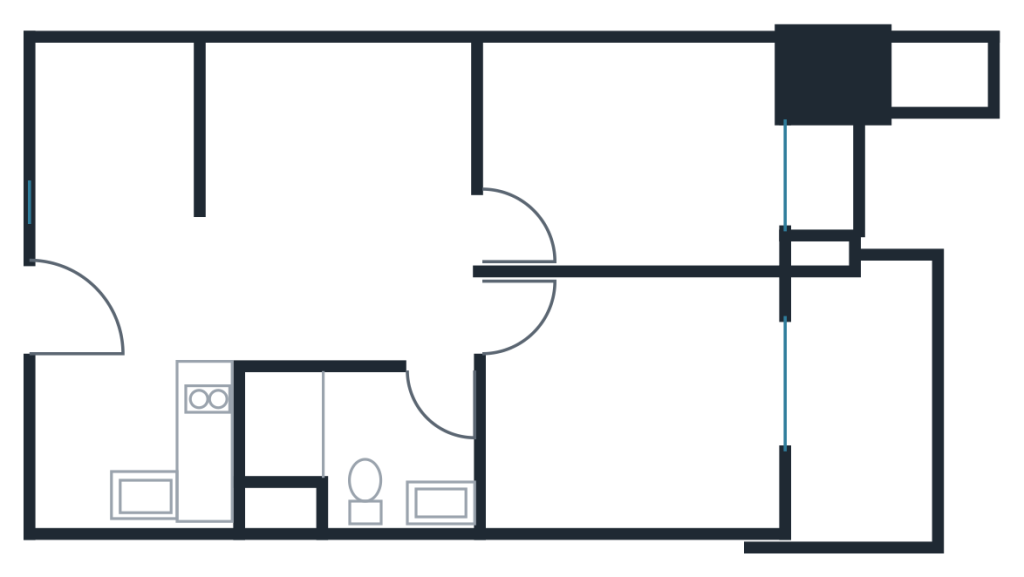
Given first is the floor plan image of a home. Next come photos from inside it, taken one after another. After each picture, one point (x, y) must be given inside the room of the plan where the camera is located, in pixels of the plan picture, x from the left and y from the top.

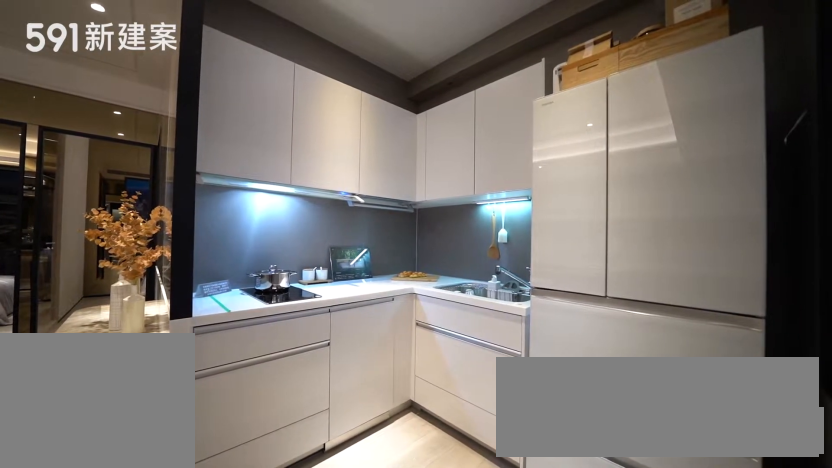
(137, 450)
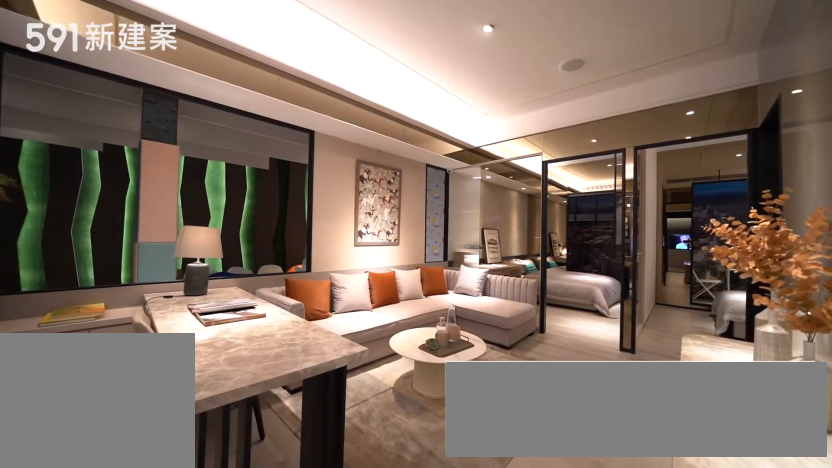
(265, 199)
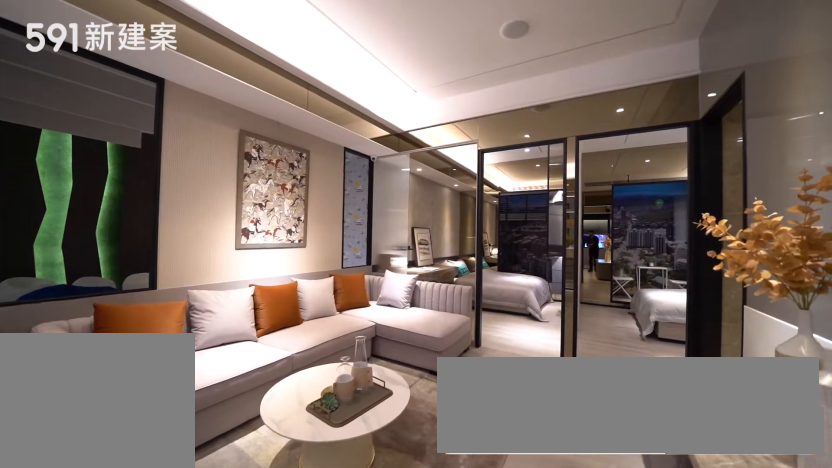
(265, 199)
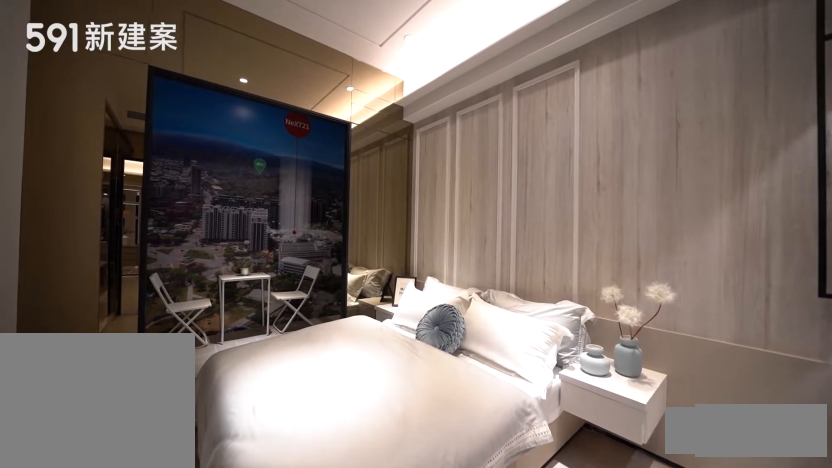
(644, 407)
